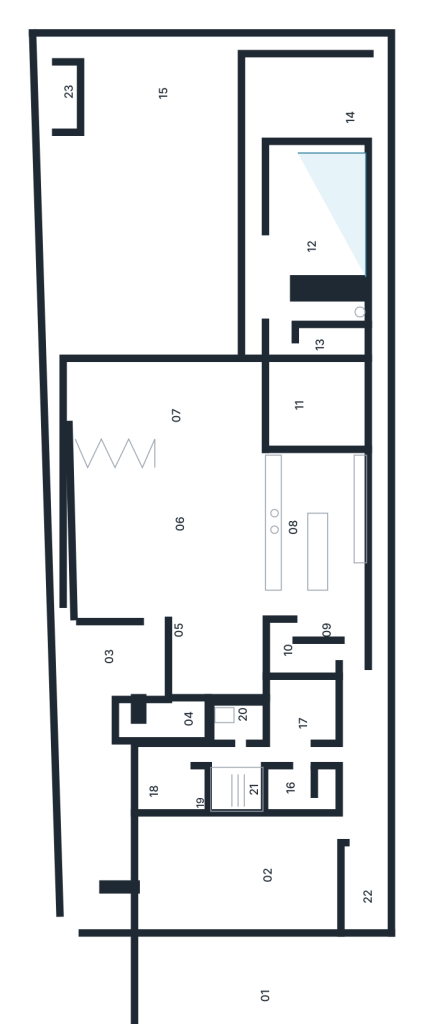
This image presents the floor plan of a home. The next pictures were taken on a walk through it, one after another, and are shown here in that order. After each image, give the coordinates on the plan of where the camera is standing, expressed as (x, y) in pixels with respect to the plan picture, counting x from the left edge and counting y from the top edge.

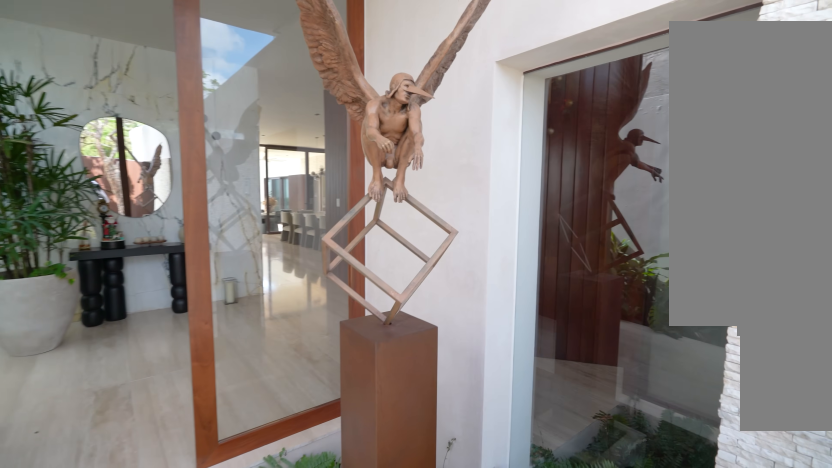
(97, 765)
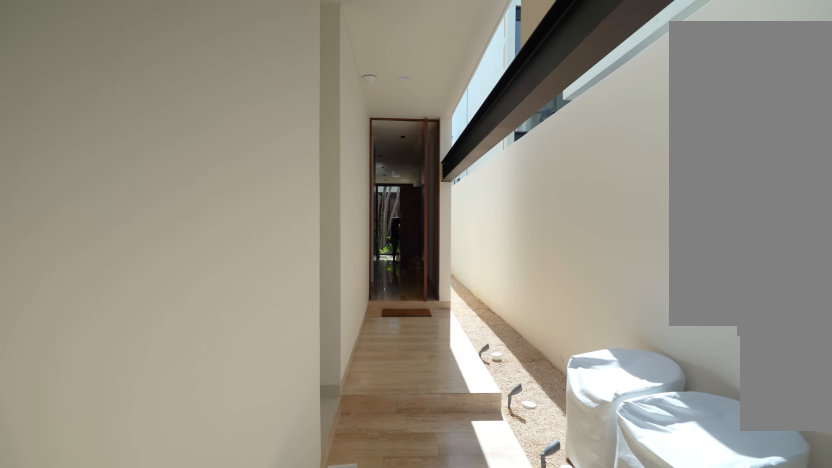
(355, 830)
